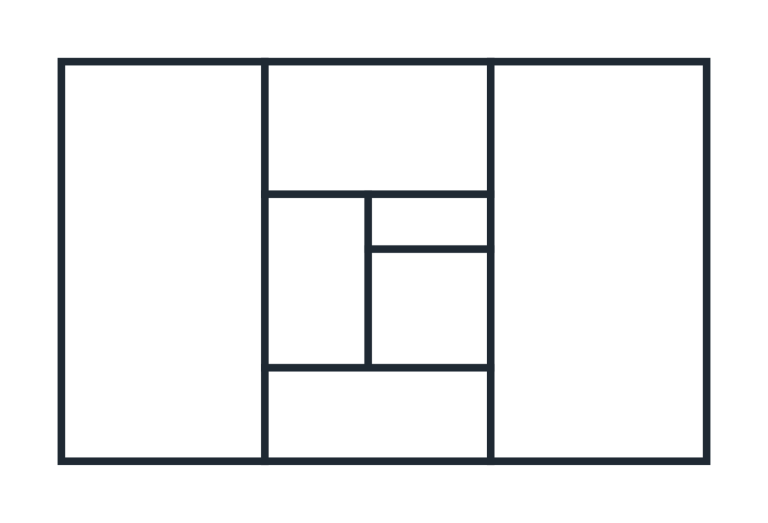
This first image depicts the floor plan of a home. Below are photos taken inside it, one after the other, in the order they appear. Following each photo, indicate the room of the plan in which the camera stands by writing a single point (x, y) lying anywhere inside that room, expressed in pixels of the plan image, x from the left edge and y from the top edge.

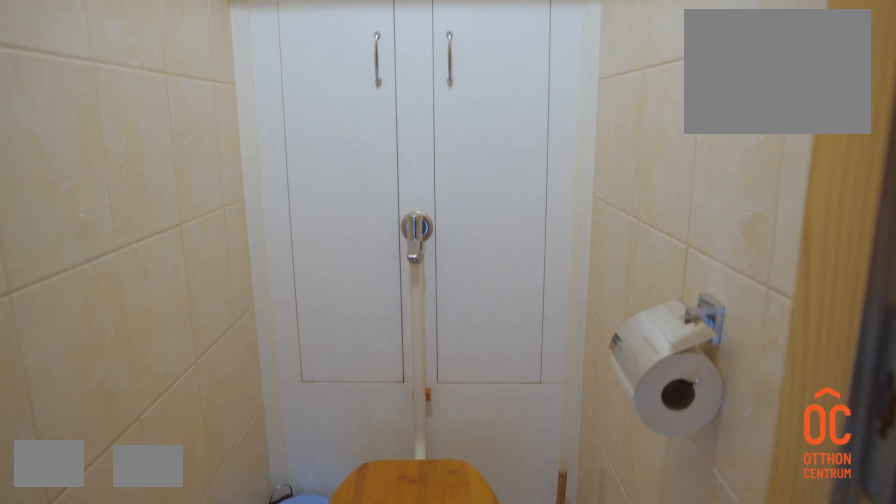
(425, 227)
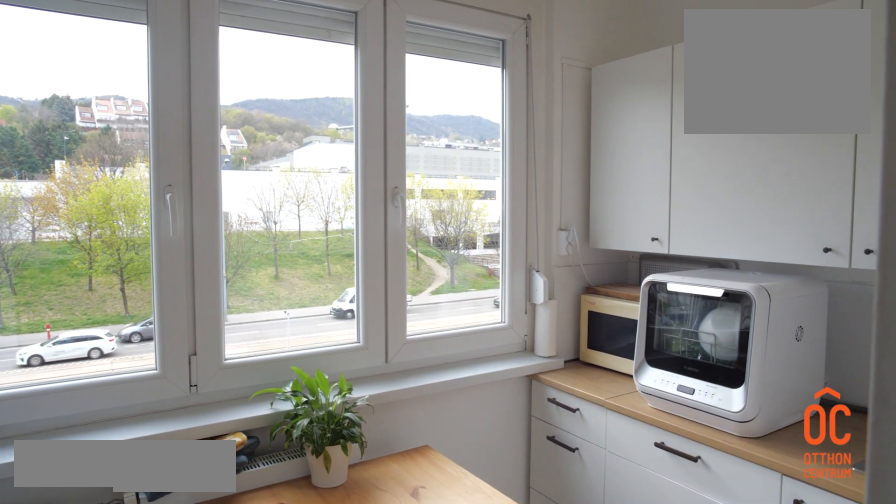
(380, 127)
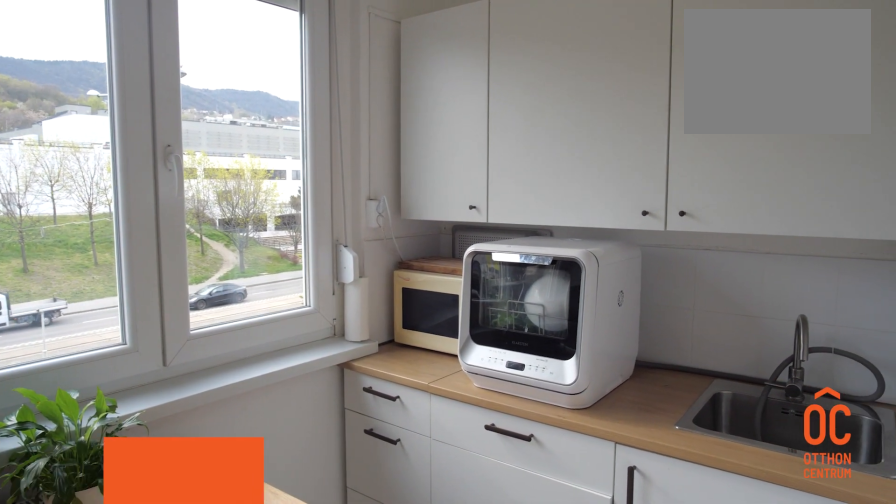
(380, 127)
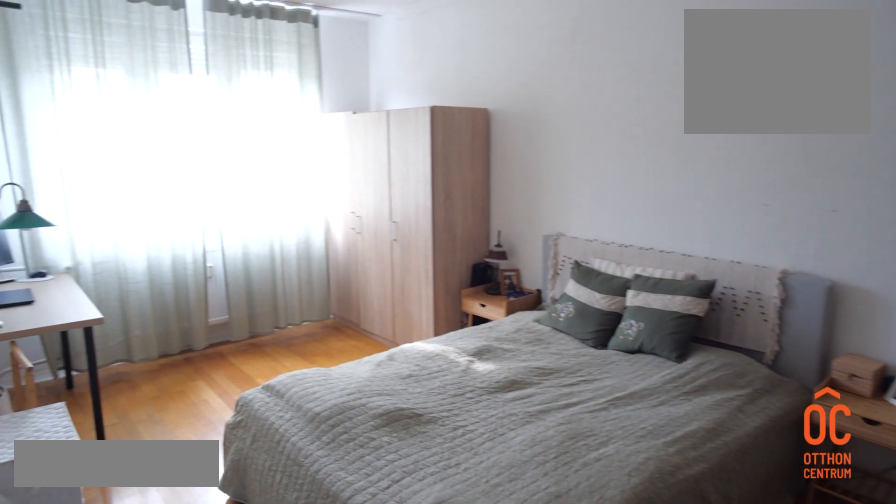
(600, 275)
